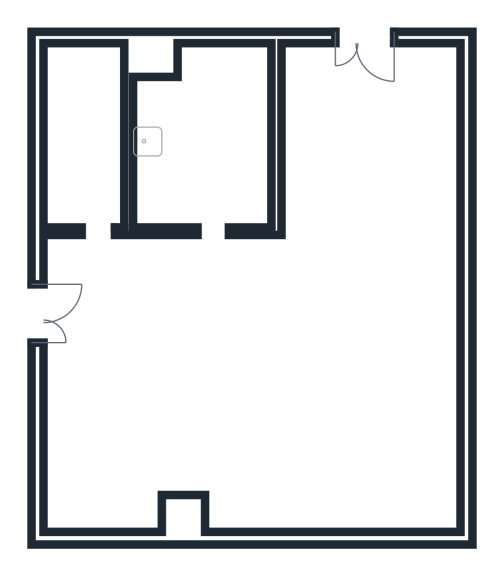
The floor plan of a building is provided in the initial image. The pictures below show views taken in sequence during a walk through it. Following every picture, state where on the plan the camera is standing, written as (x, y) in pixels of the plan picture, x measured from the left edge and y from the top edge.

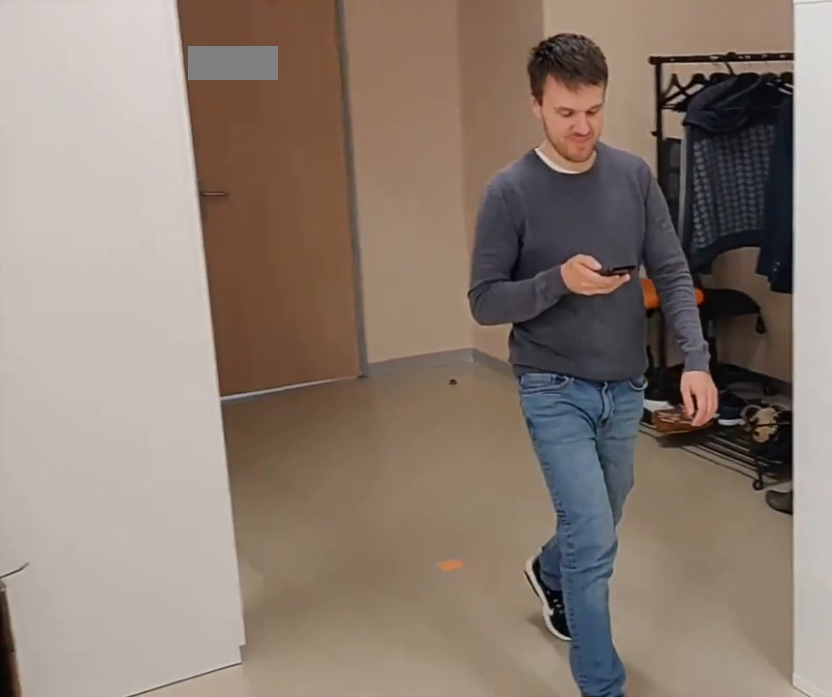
(354, 211)
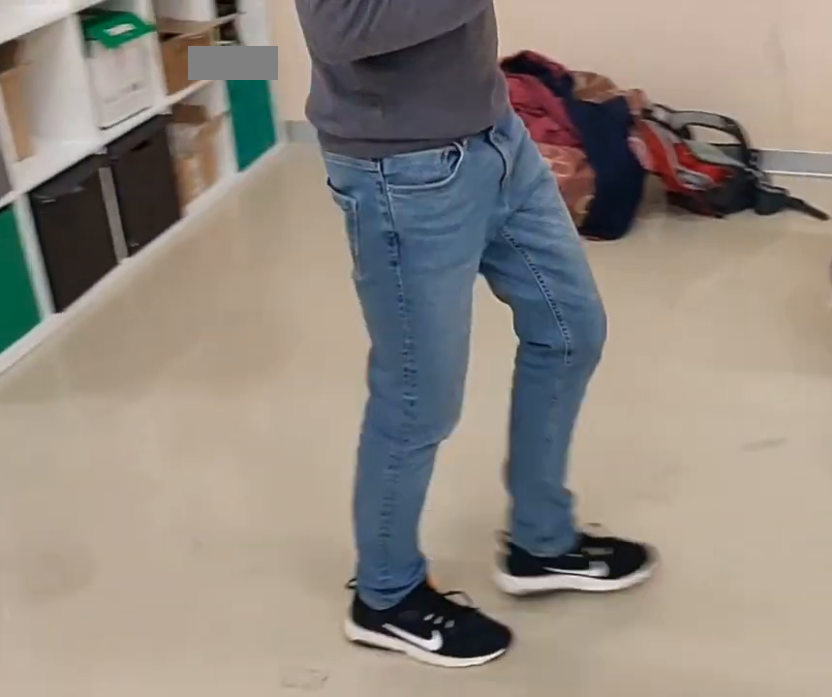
(350, 270)
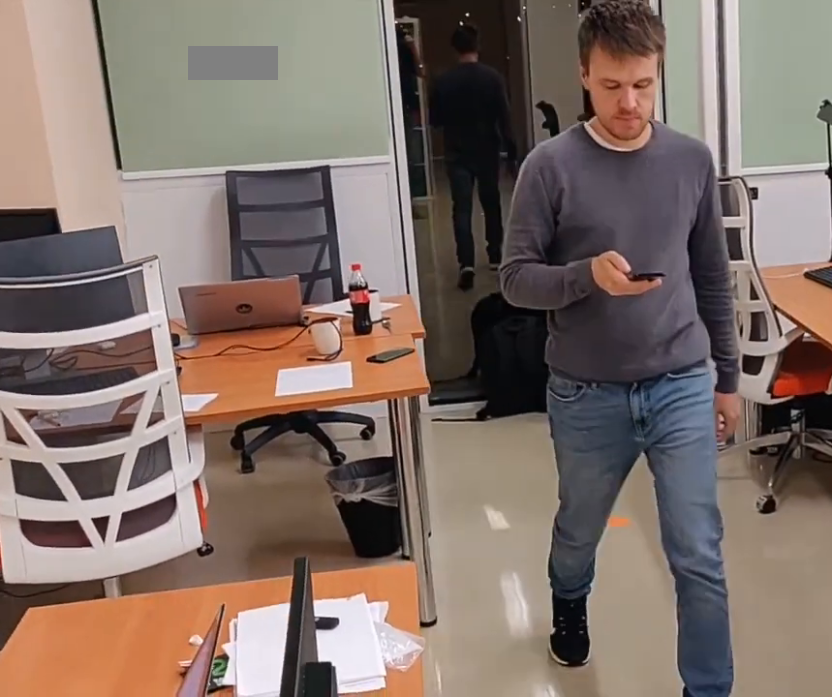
(377, 436)
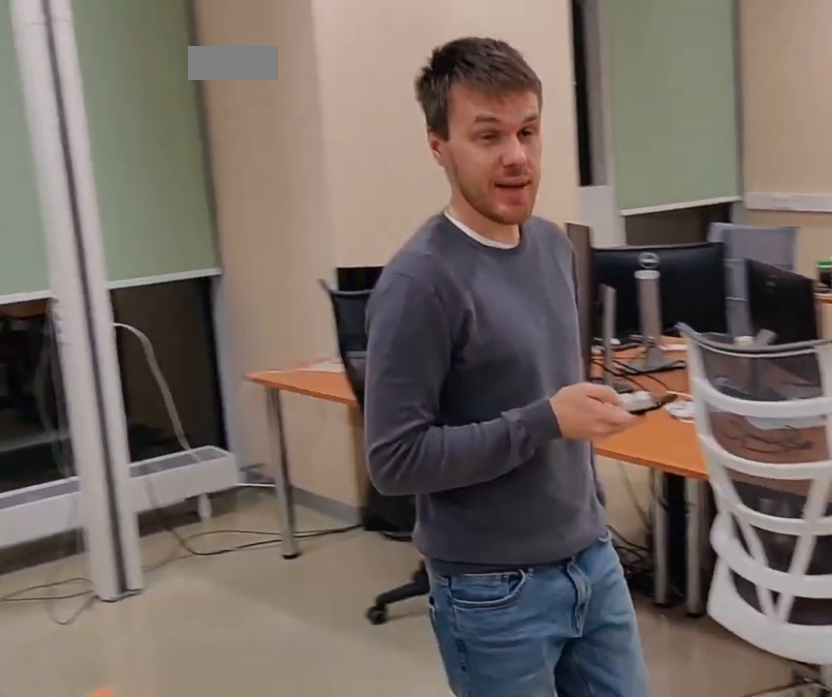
(252, 387)
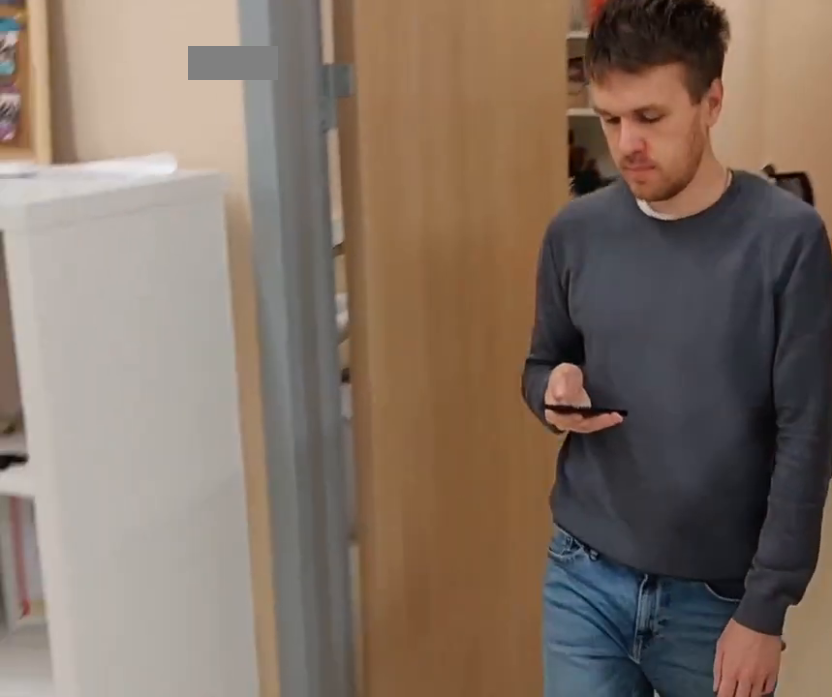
(201, 192)
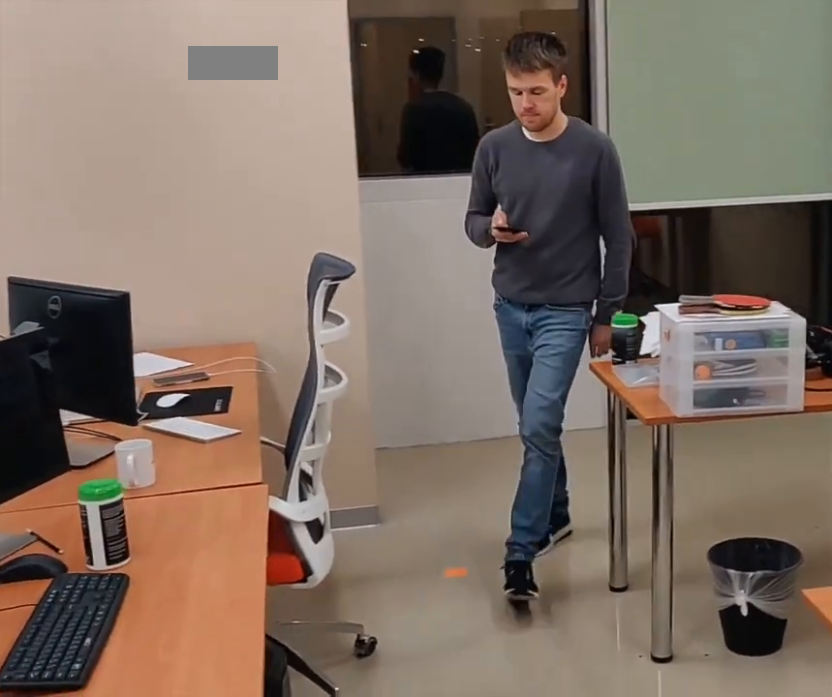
(117, 471)
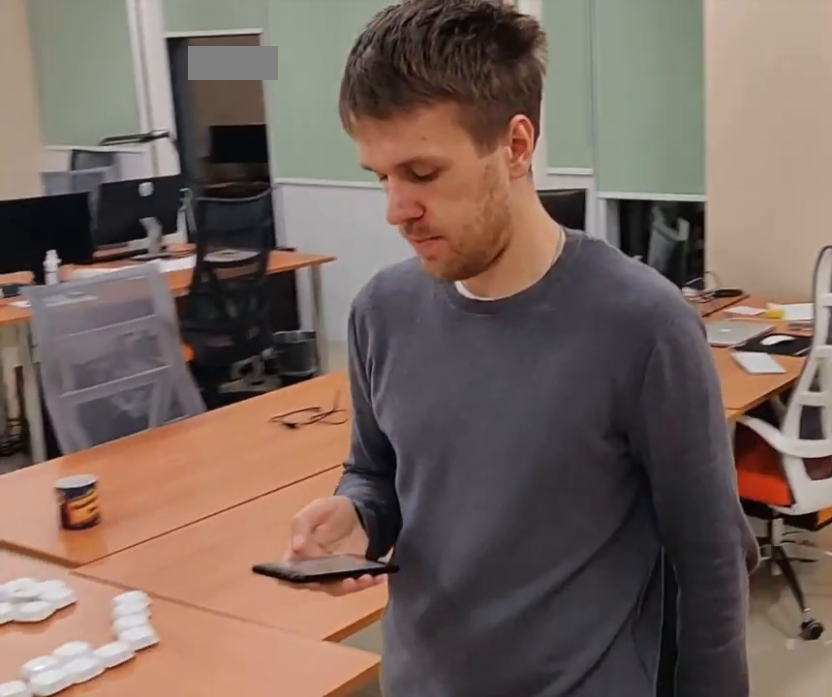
(125, 352)
